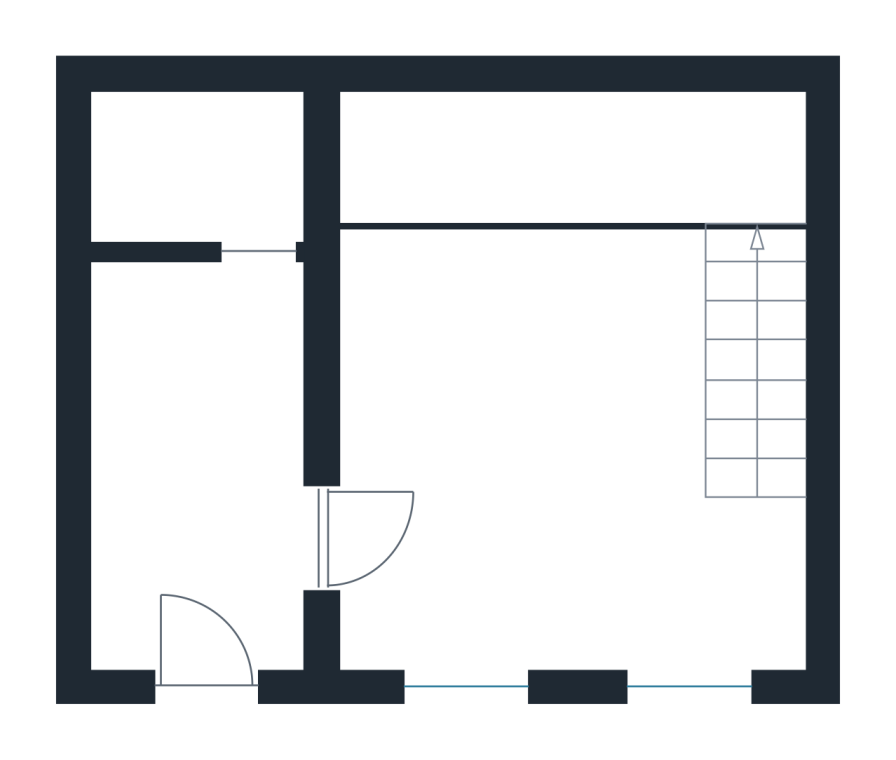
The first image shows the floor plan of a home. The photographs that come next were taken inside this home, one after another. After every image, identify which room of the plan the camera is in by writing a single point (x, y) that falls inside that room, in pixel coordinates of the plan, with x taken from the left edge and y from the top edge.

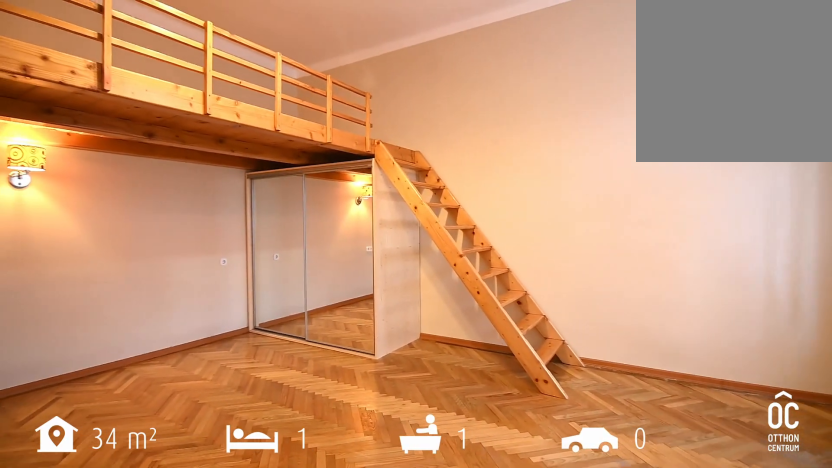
(569, 402)
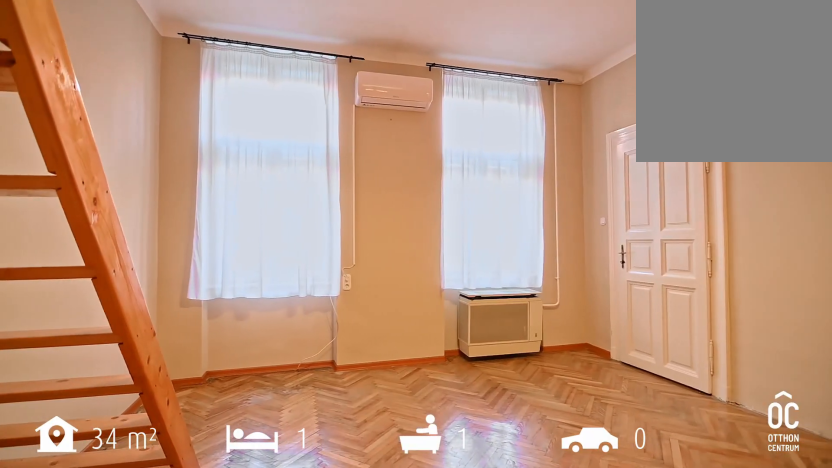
(569, 402)
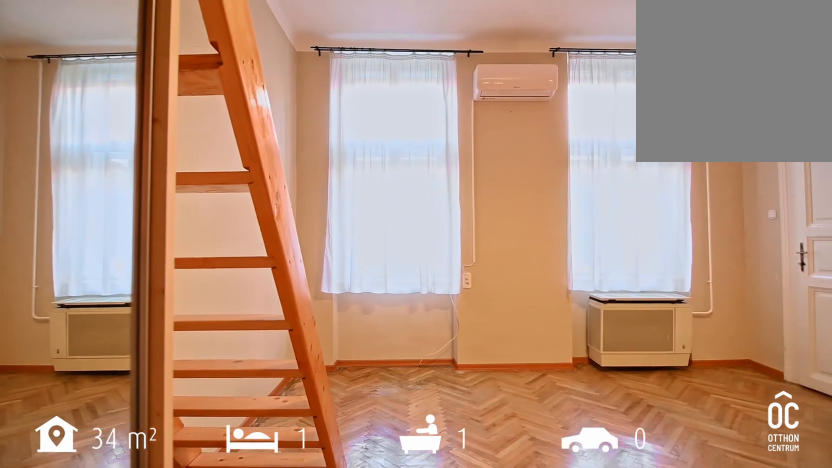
(569, 402)
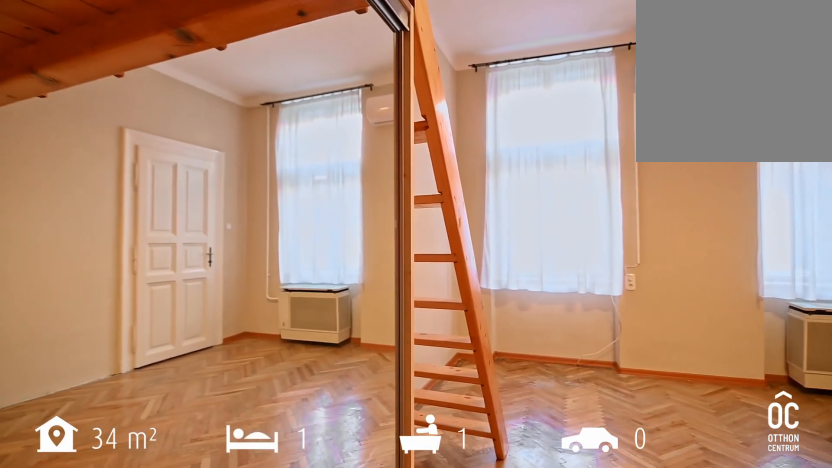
(570, 402)
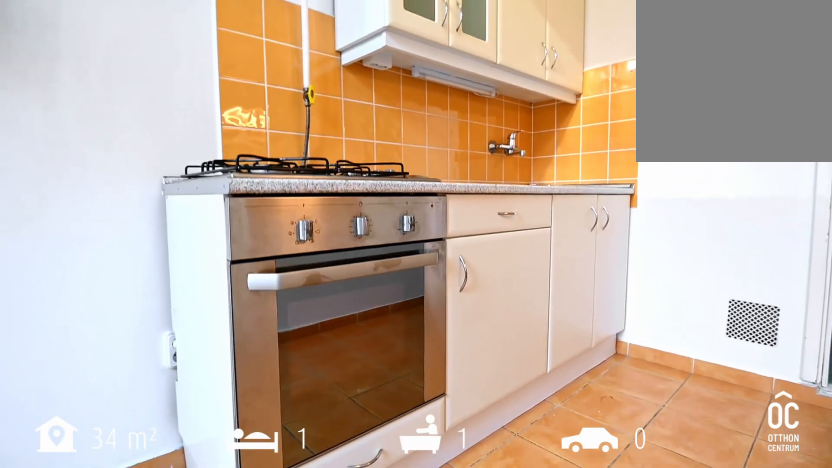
(191, 455)
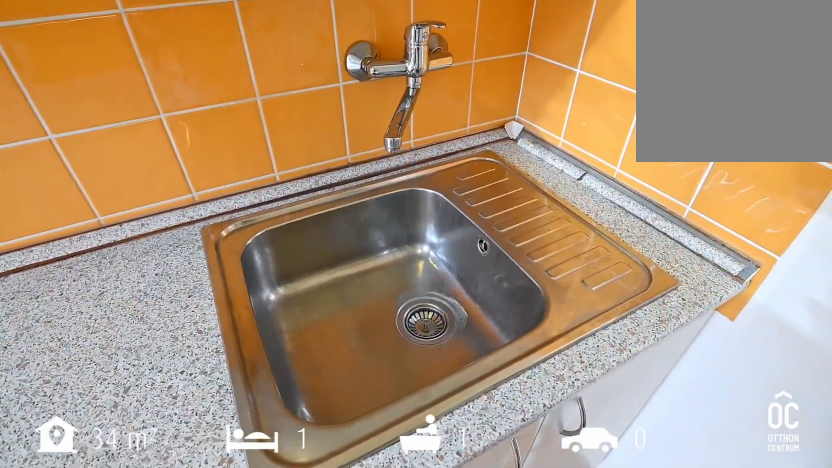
(191, 455)
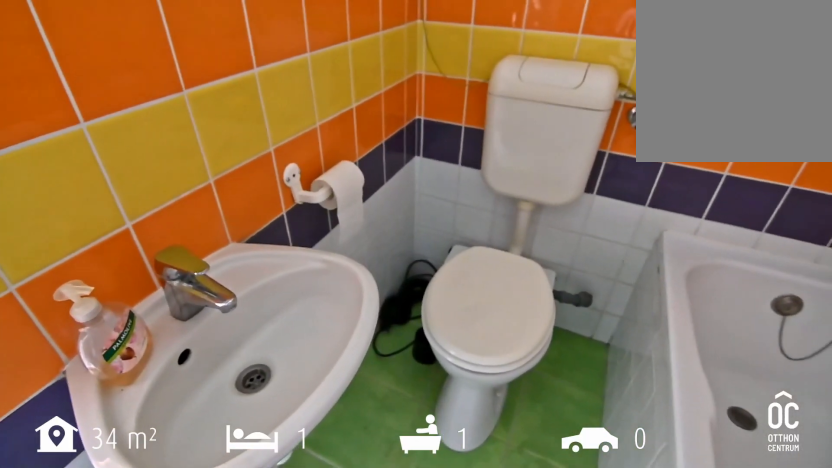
(191, 164)
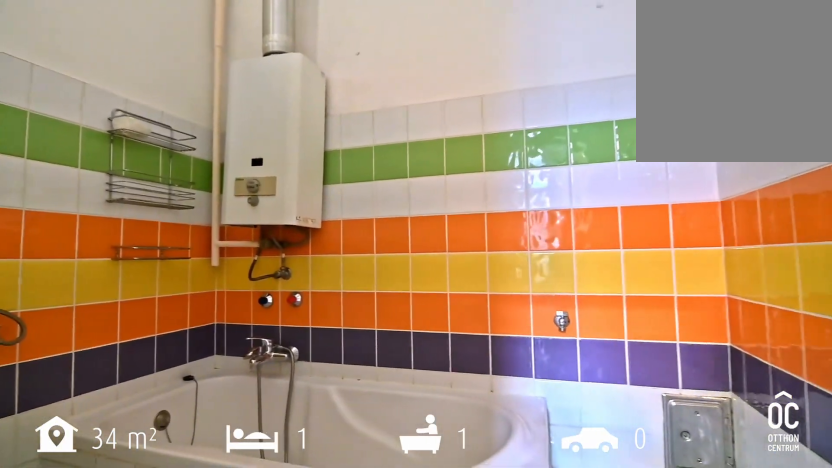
(191, 164)
